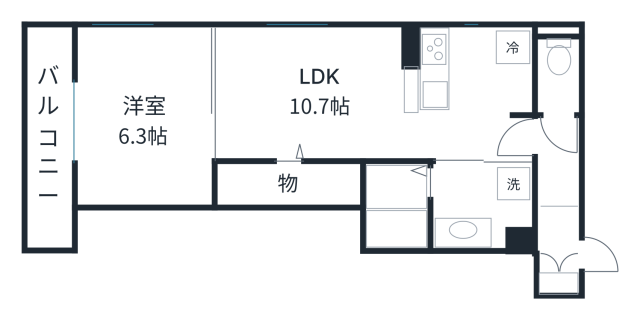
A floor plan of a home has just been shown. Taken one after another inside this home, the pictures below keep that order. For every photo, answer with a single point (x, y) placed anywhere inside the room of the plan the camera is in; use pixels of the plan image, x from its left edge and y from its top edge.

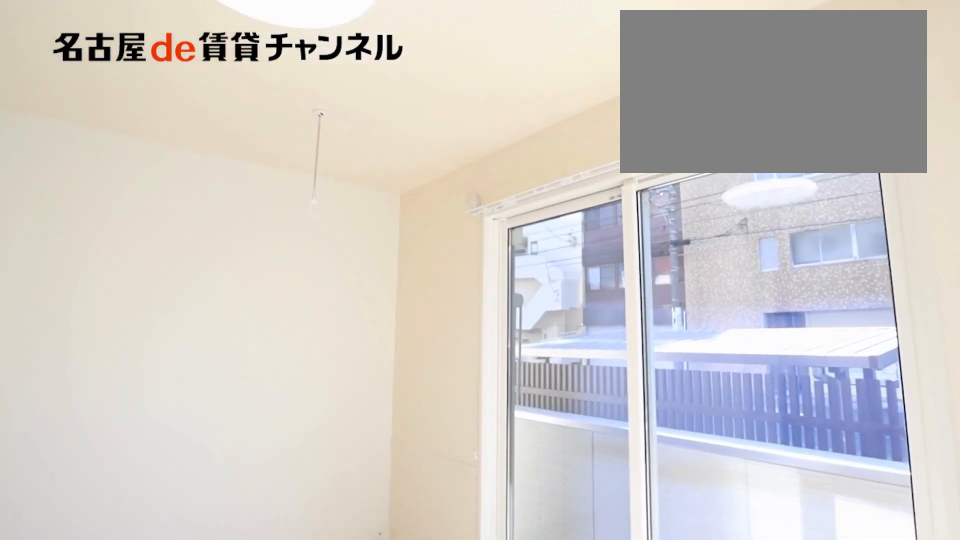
(144, 117)
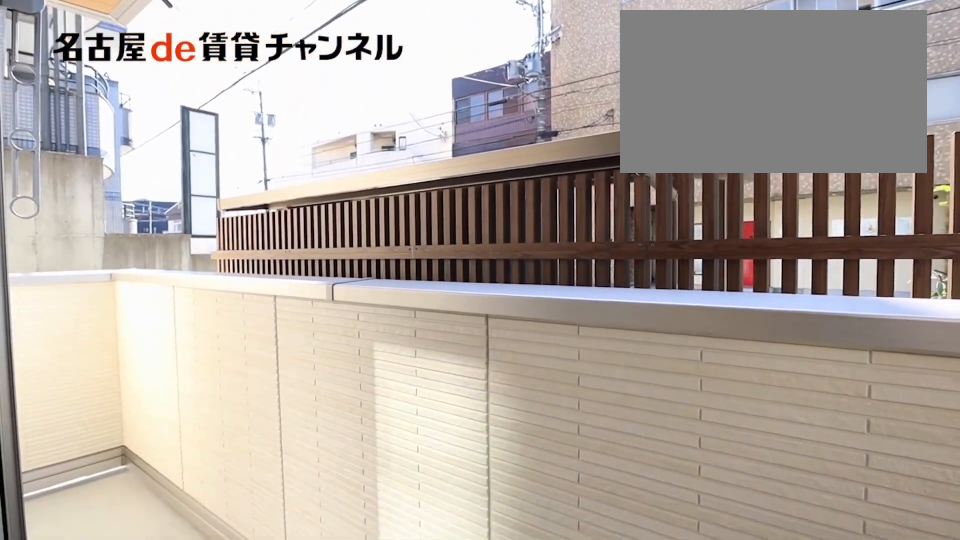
(49, 137)
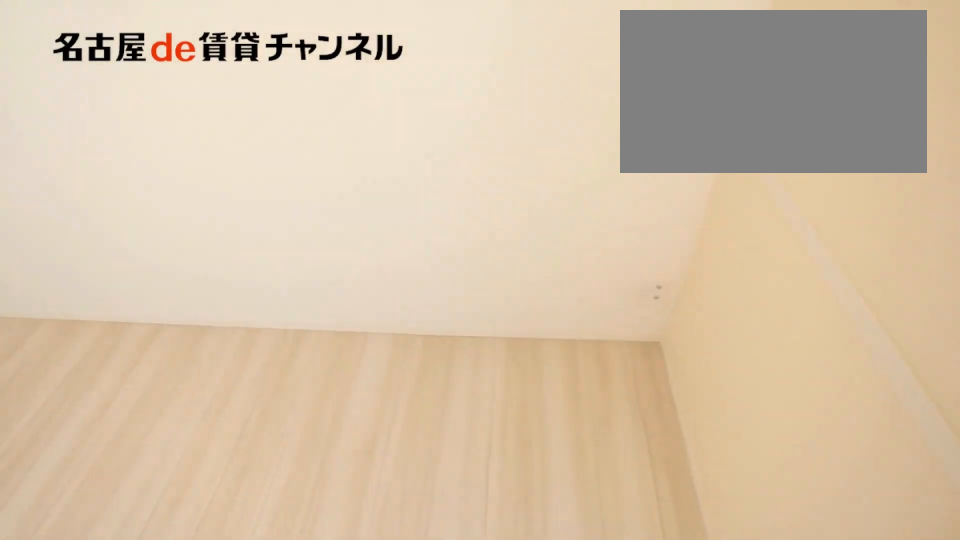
(146, 117)
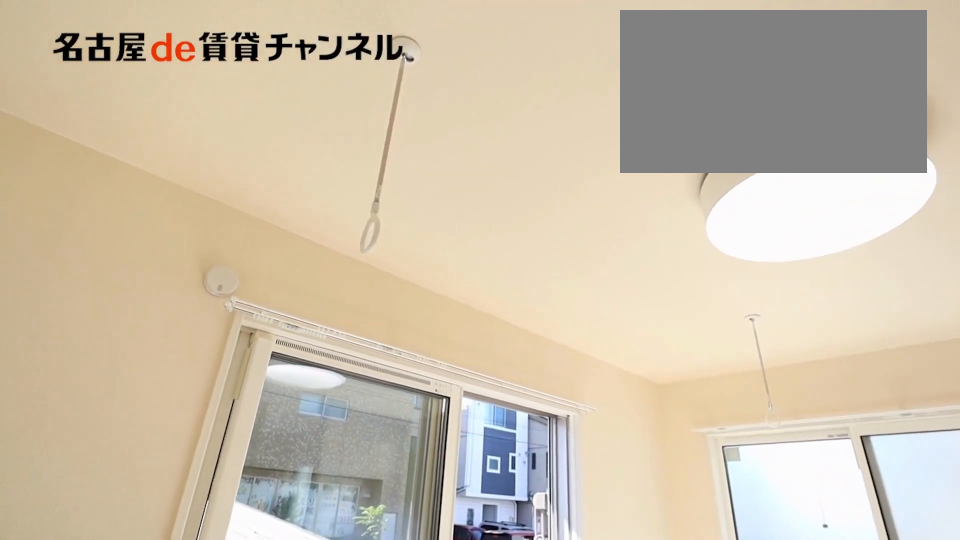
(146, 117)
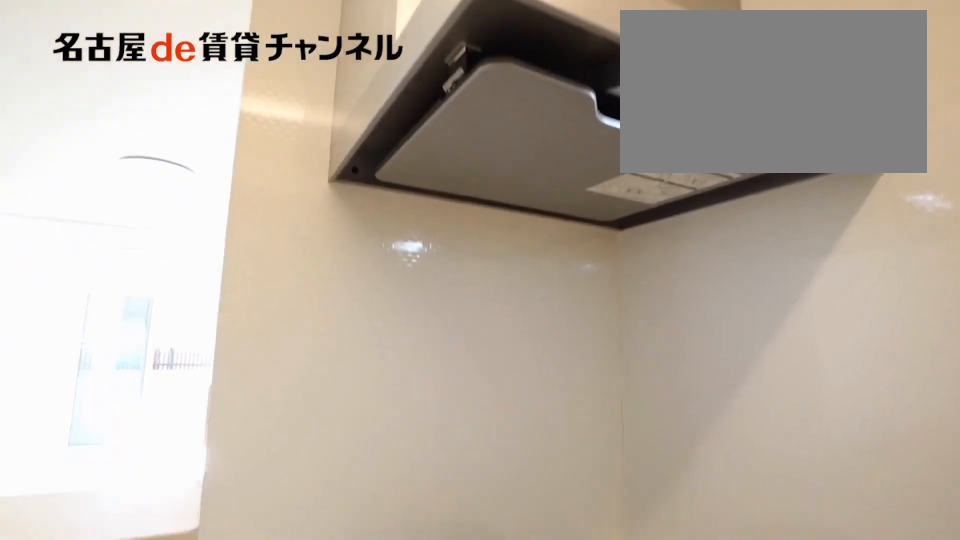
(468, 69)
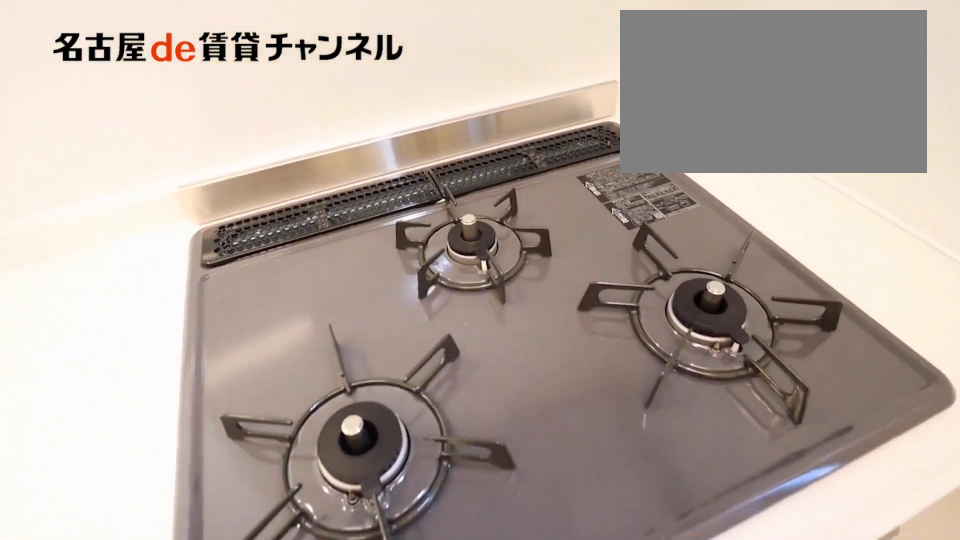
(468, 69)
